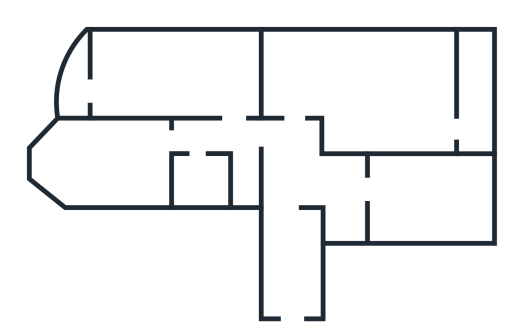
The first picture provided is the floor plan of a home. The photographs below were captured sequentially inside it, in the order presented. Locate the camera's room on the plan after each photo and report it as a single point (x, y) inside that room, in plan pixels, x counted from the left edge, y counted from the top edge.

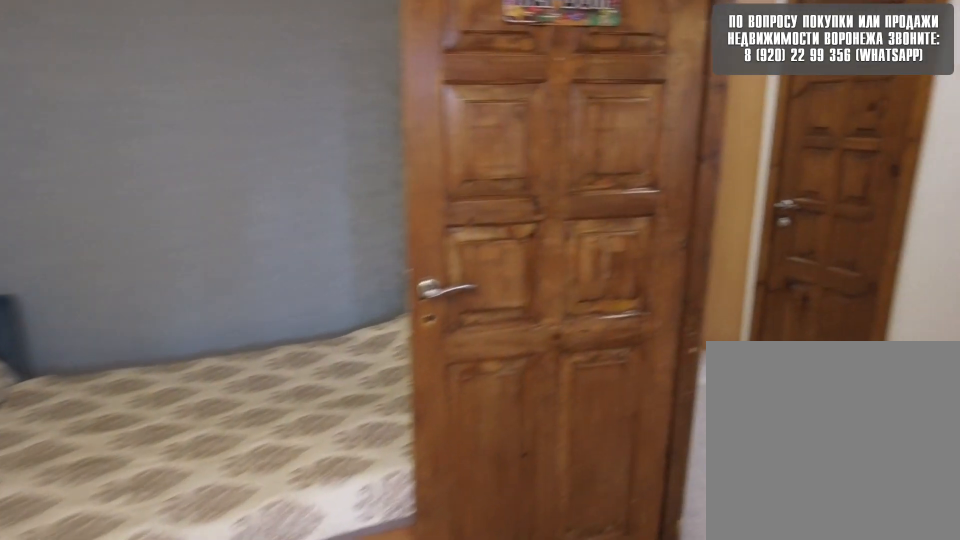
(194, 99)
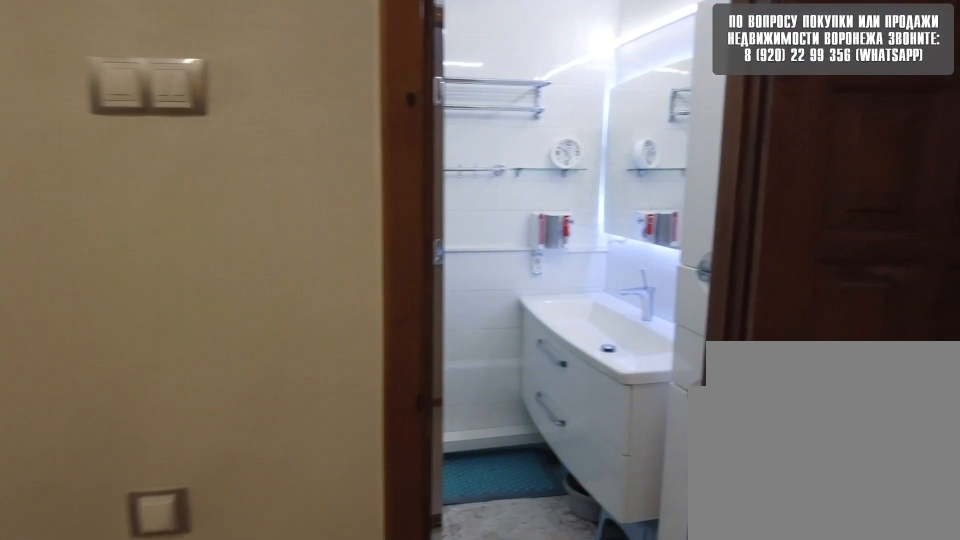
(244, 127)
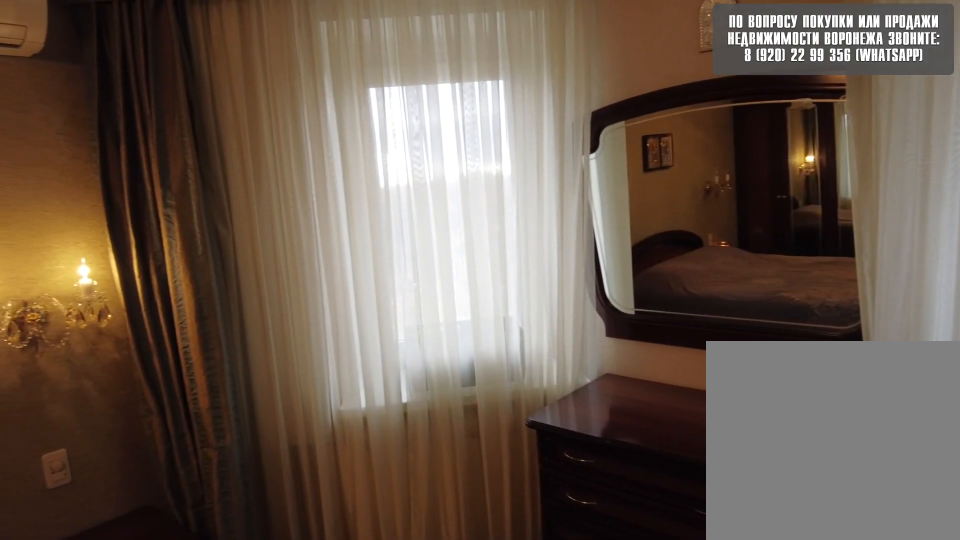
(118, 158)
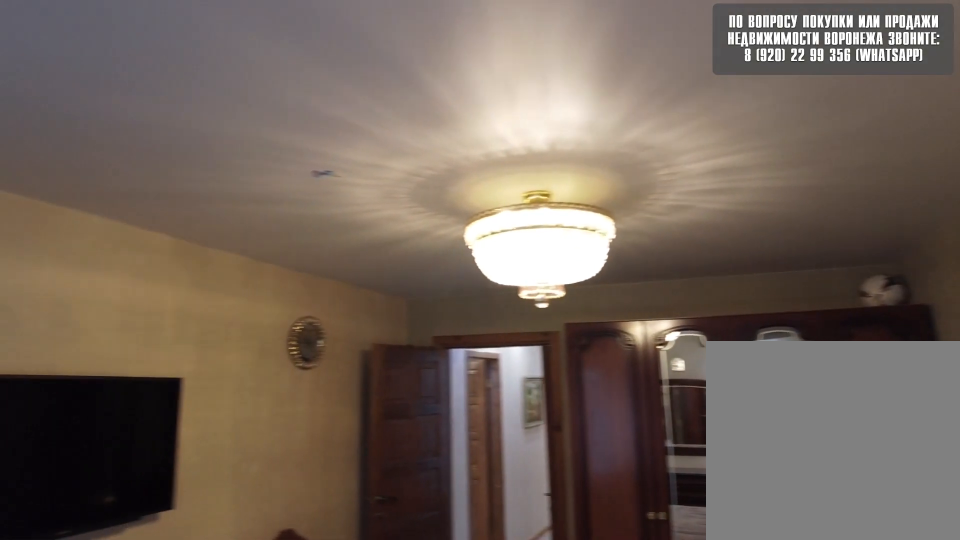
(118, 158)
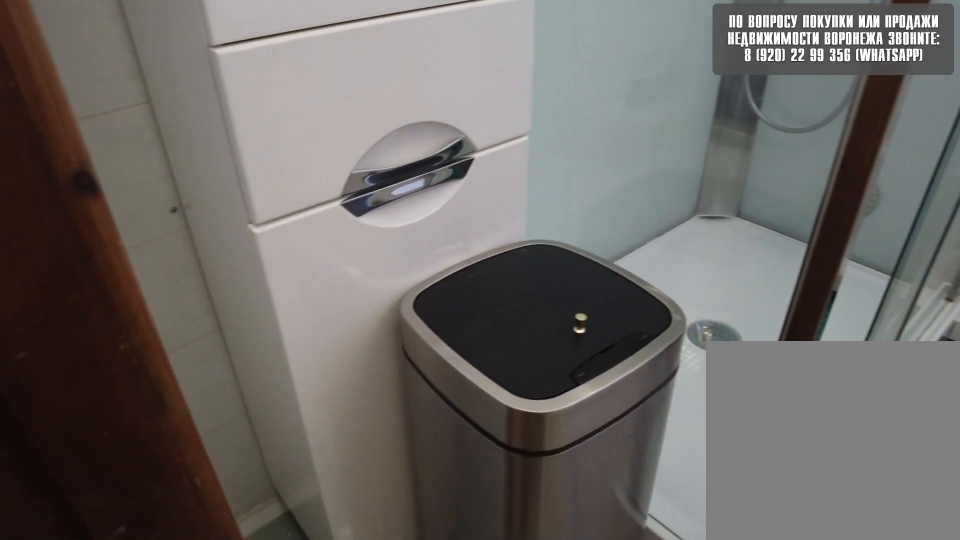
(196, 149)
